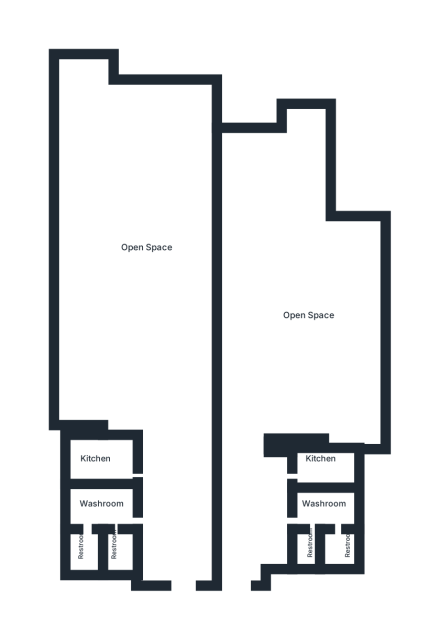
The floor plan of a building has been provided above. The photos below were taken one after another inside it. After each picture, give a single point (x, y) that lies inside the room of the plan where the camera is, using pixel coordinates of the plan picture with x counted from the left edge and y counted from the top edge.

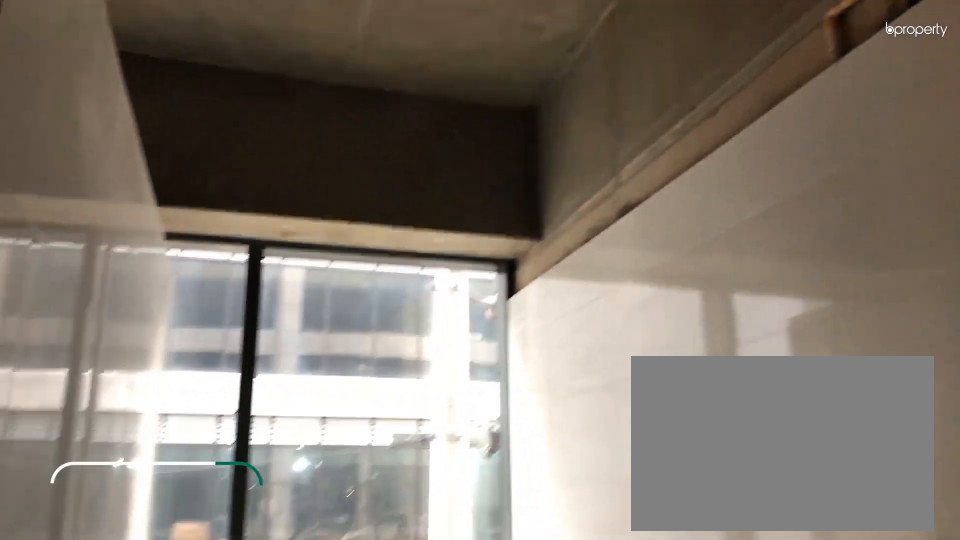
(103, 455)
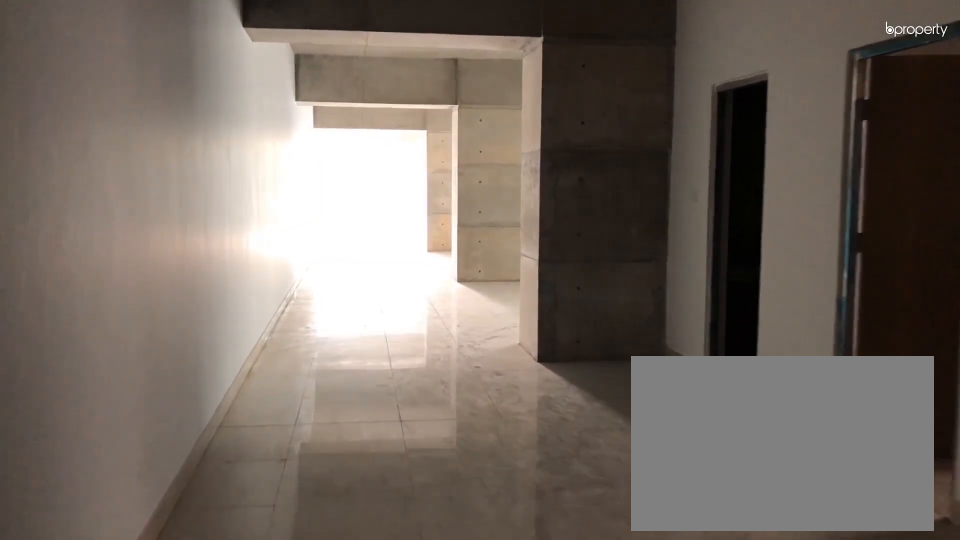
(246, 544)
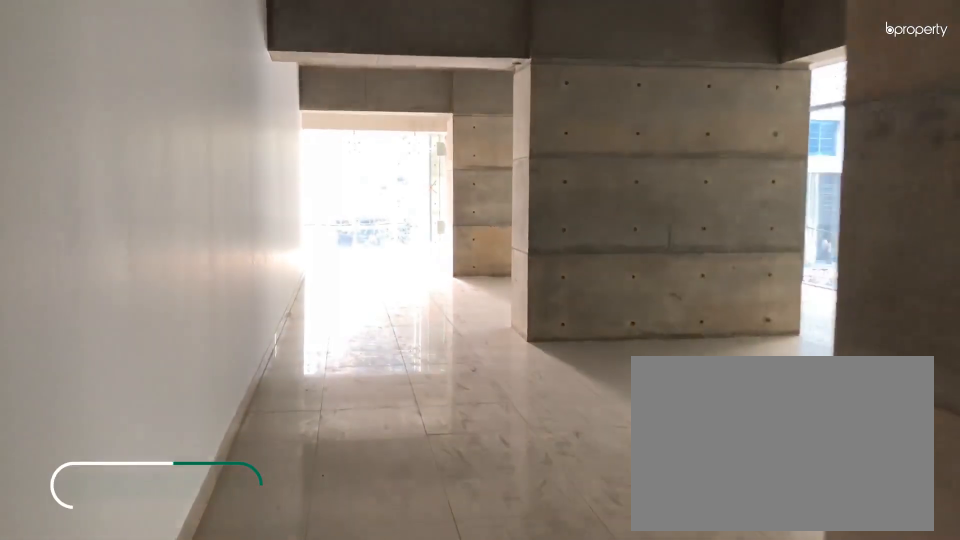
(255, 360)
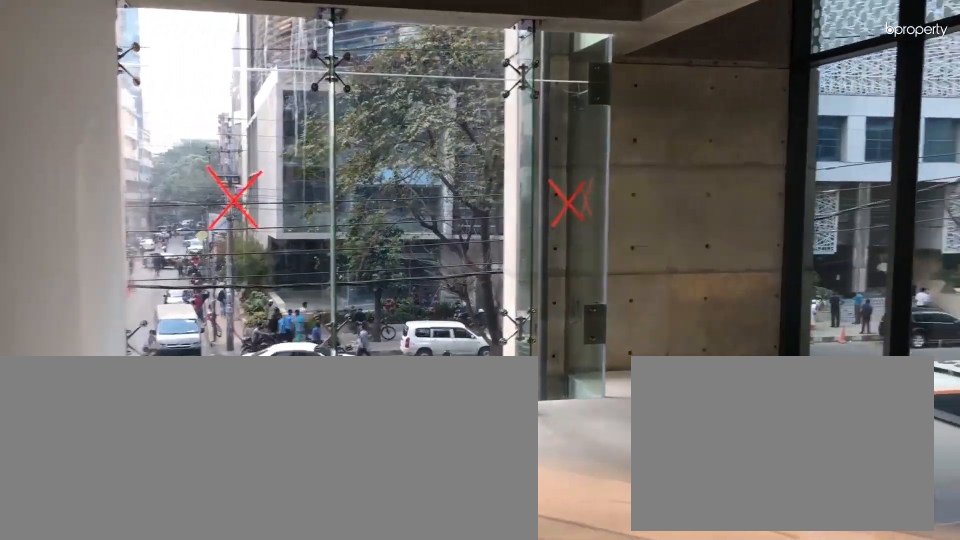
(246, 262)
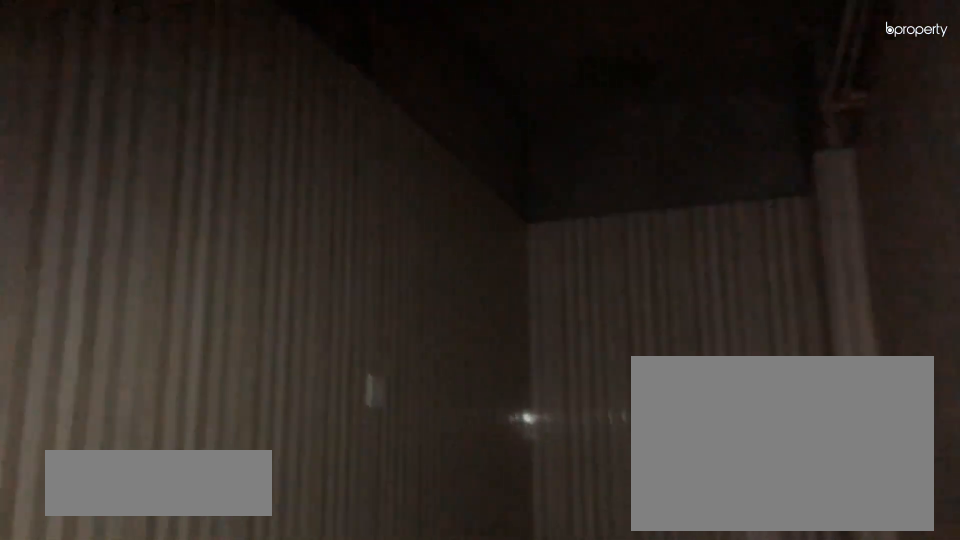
(321, 473)
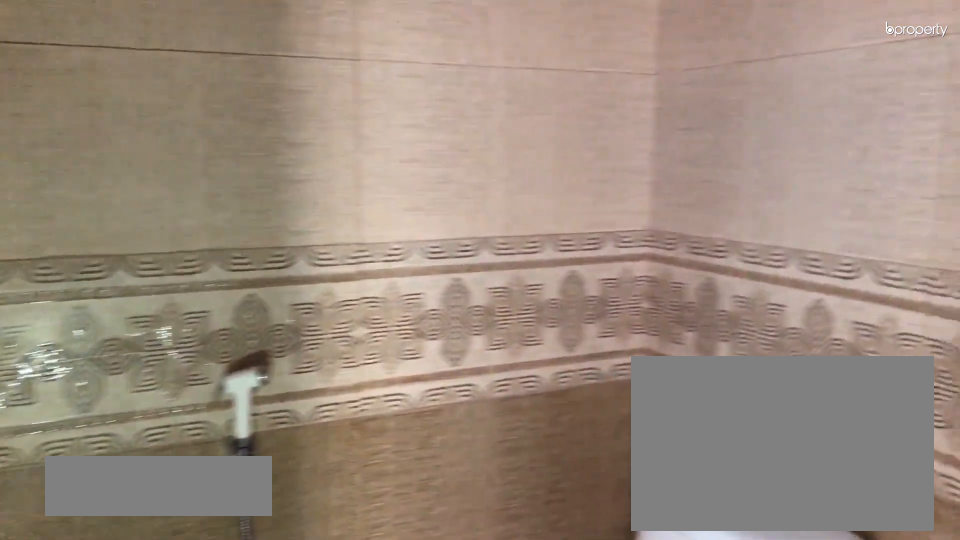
(332, 546)
